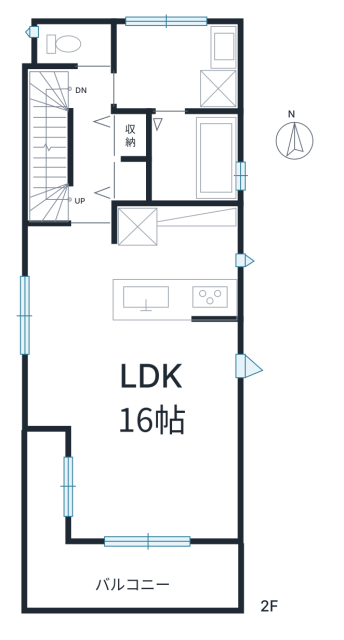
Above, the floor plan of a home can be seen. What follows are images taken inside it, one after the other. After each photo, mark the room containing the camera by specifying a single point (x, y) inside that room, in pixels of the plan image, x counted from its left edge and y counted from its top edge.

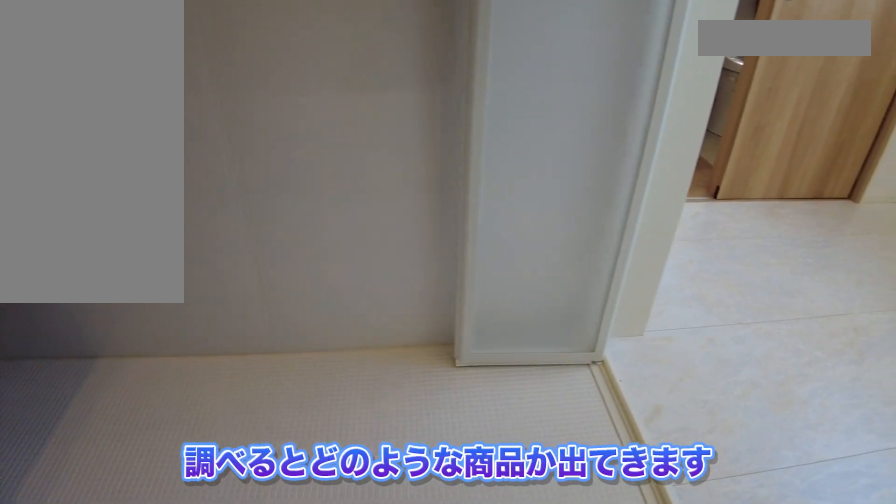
(188, 149)
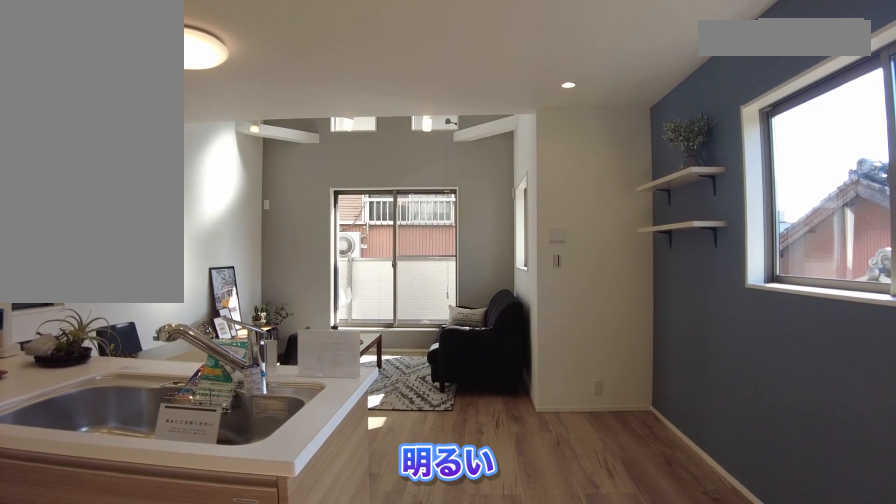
(106, 316)
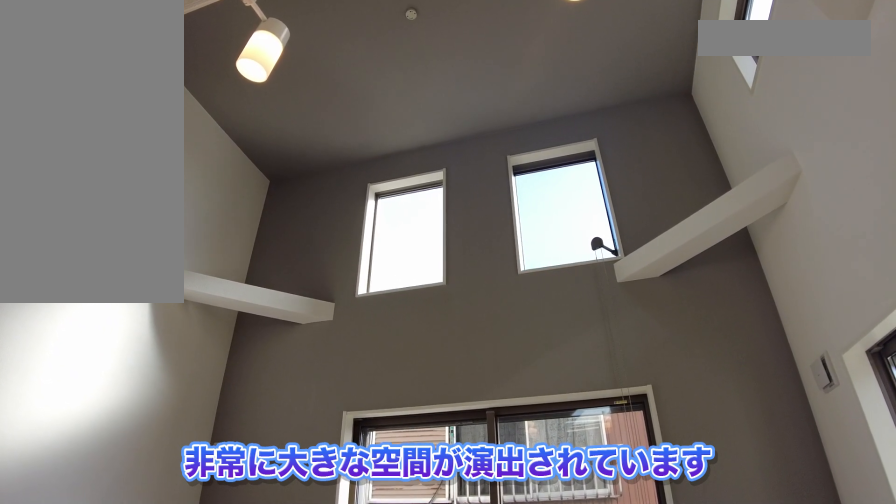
(154, 396)
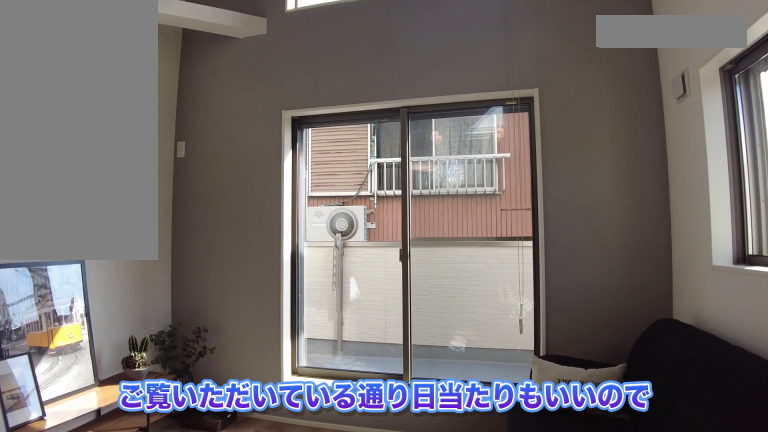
(154, 384)
